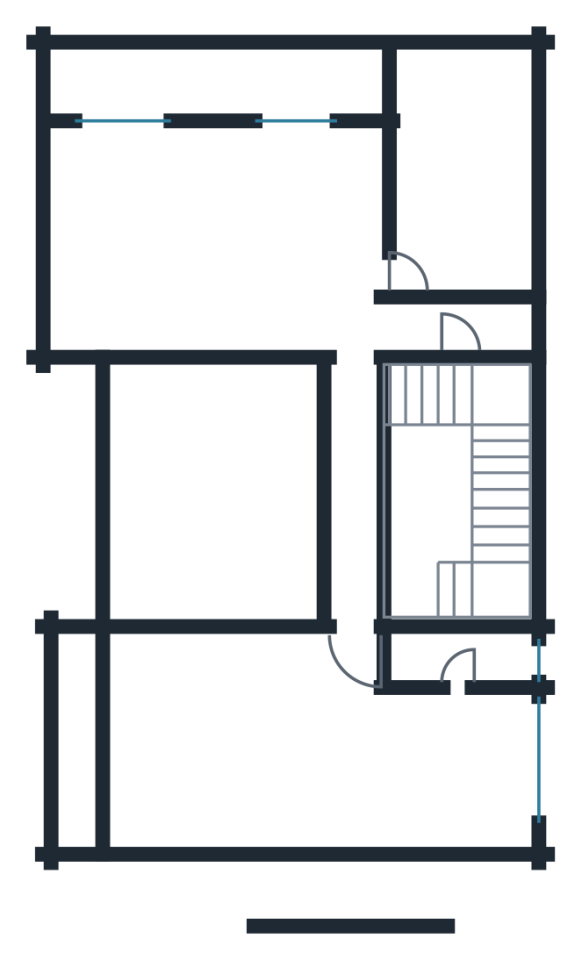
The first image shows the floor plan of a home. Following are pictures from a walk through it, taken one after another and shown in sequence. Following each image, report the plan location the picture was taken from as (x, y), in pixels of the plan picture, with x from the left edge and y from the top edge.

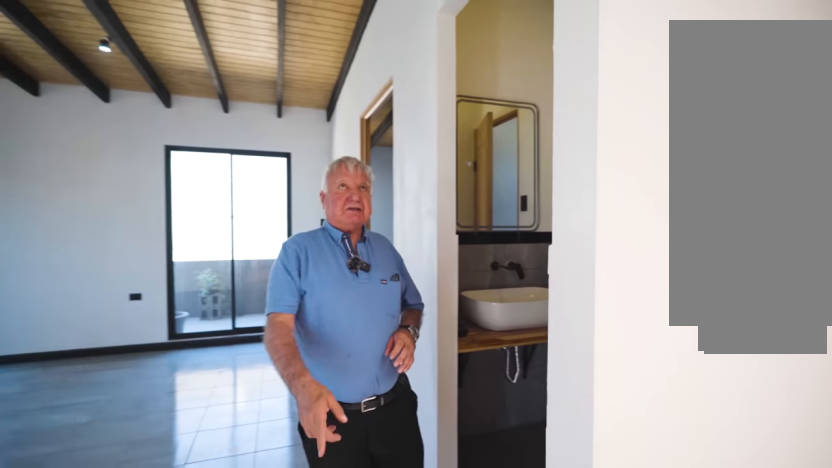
(404, 329)
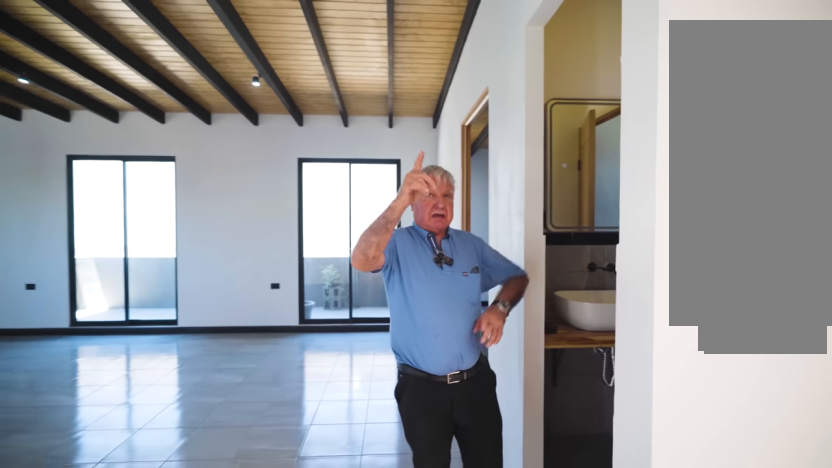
(403, 329)
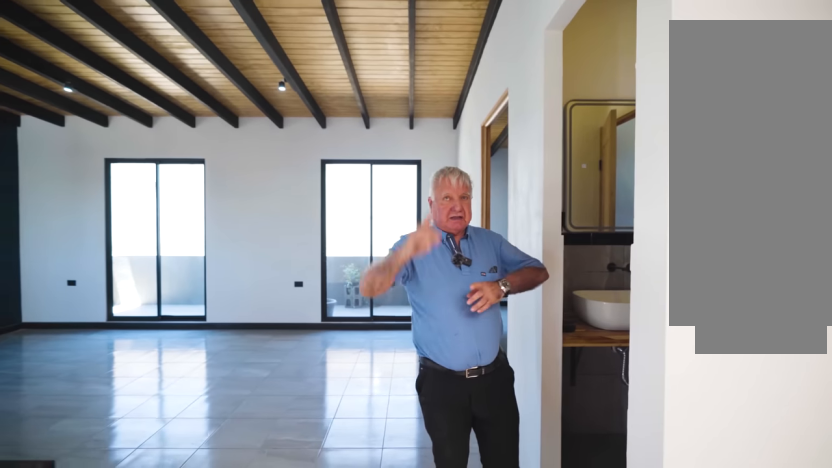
(401, 332)
